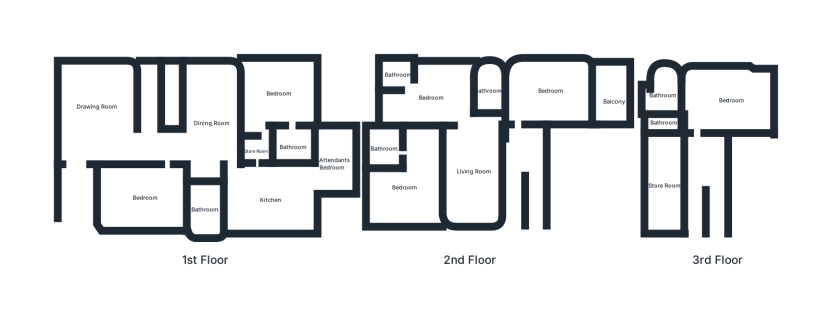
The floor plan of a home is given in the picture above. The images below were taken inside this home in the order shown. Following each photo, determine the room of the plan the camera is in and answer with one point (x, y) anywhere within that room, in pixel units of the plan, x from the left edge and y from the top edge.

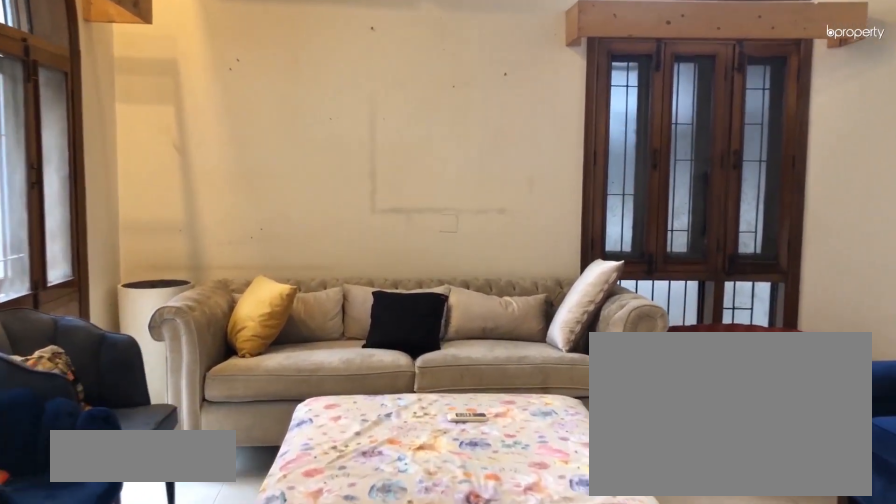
(87, 115)
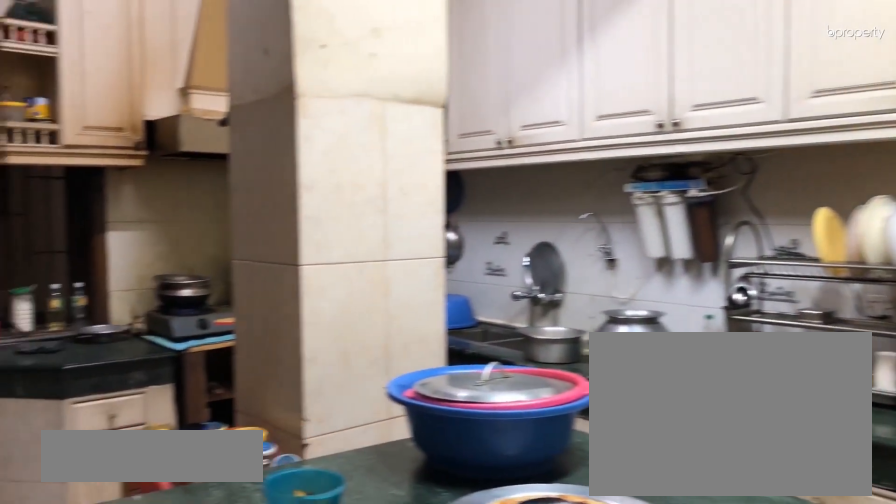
(269, 201)
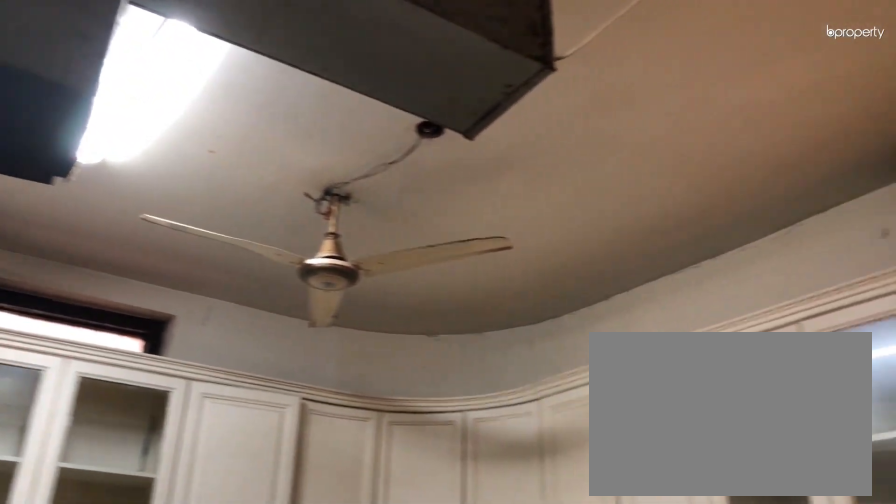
(269, 201)
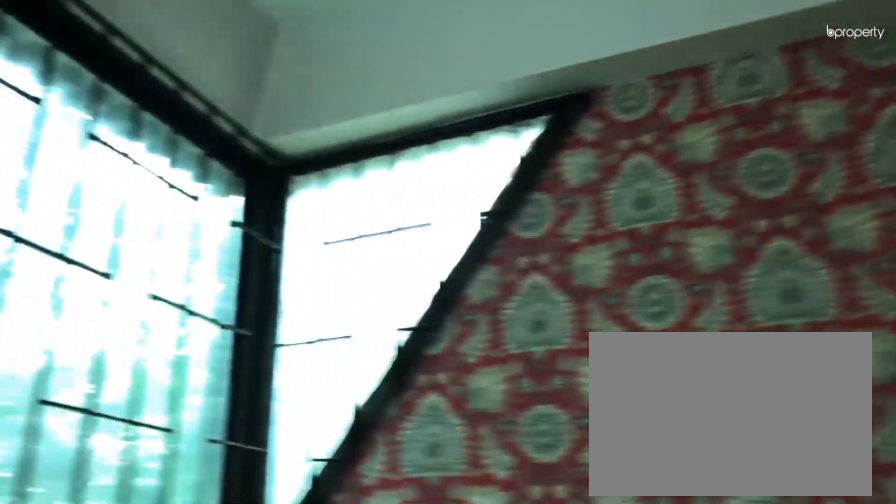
(613, 102)
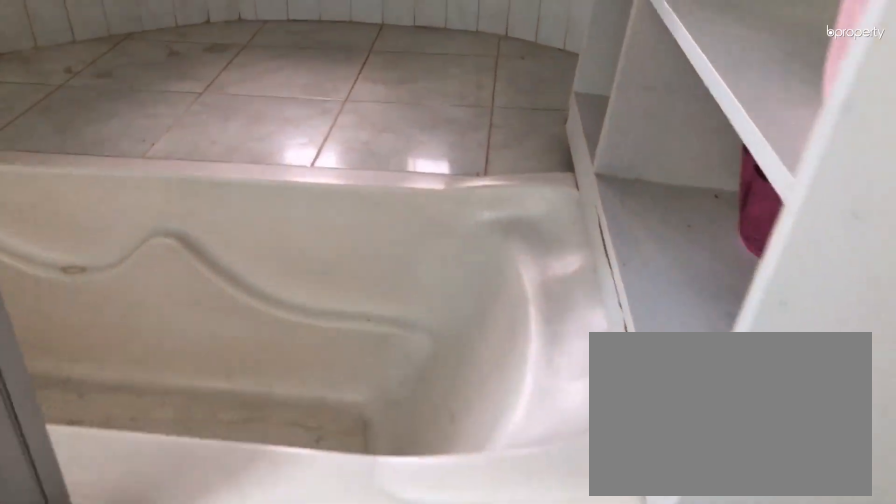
(485, 91)
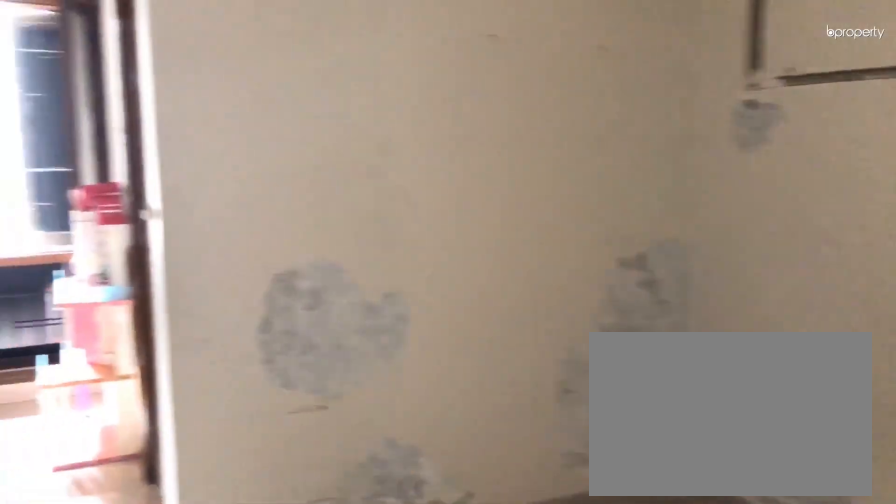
(430, 98)
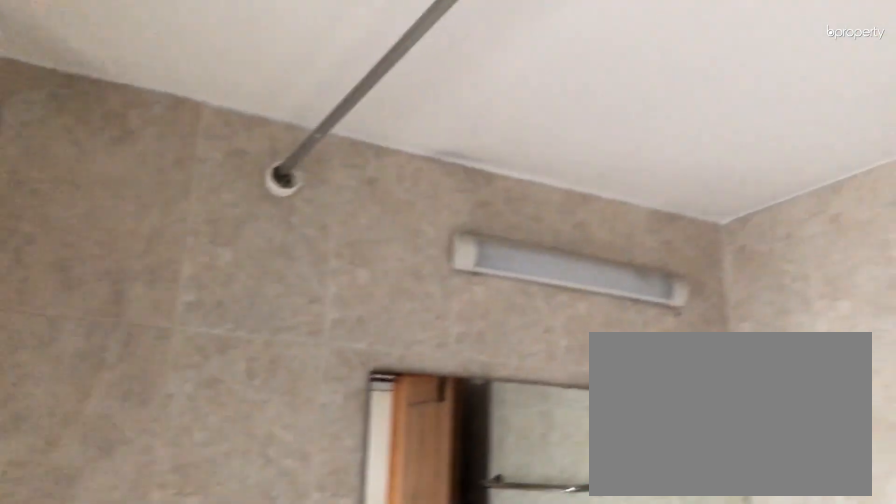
(396, 75)
